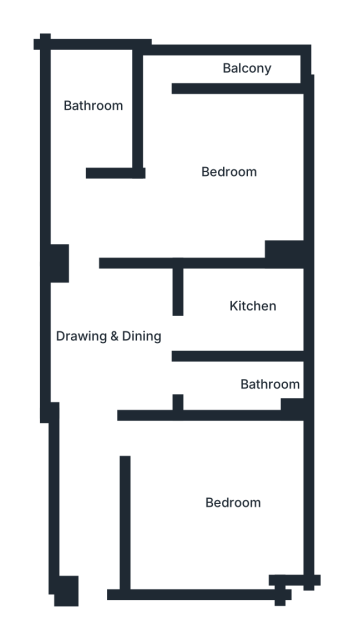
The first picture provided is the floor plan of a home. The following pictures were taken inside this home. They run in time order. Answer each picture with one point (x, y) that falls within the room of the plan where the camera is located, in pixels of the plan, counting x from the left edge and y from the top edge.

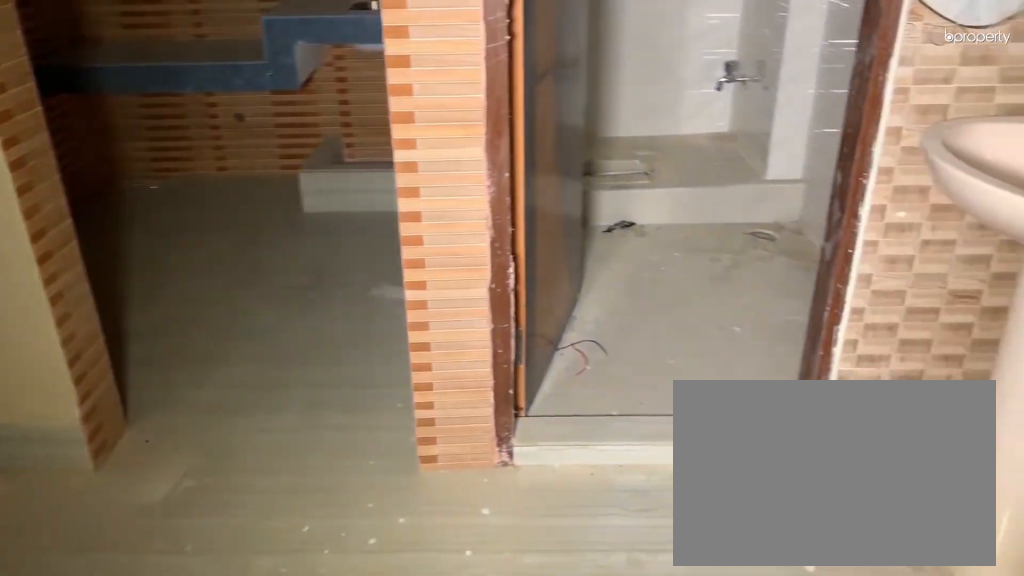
(98, 323)
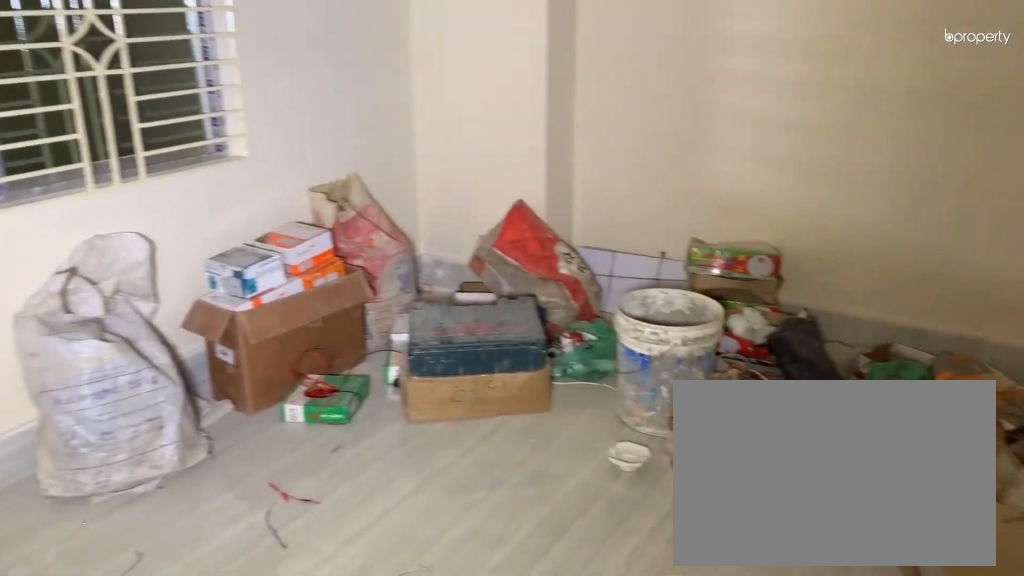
(215, 507)
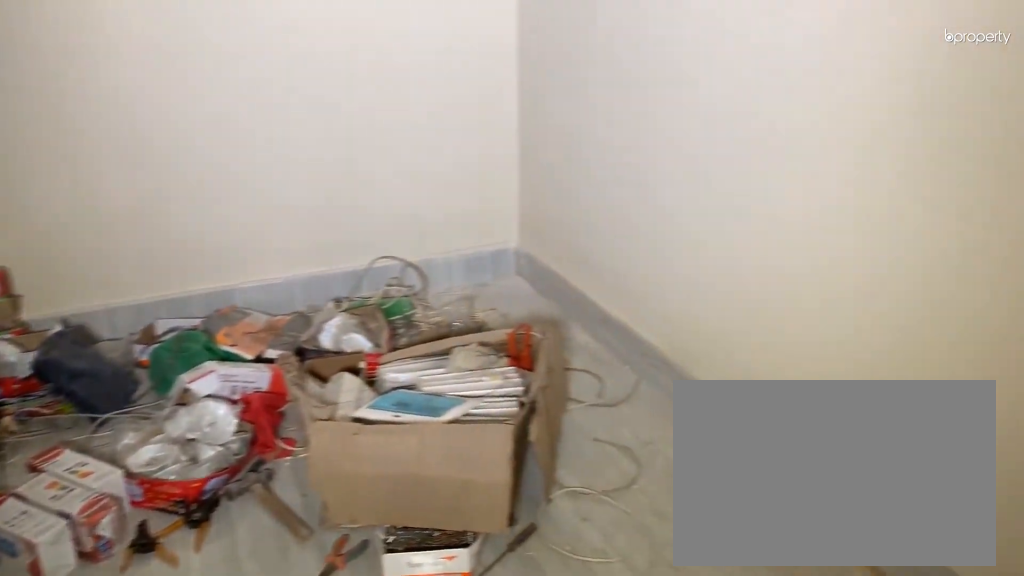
(215, 507)
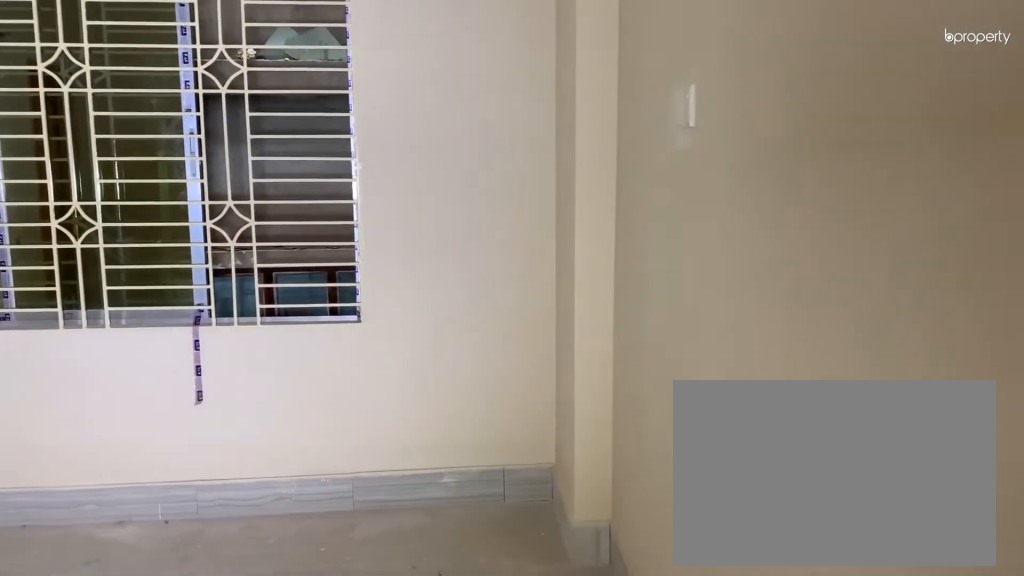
(218, 172)
